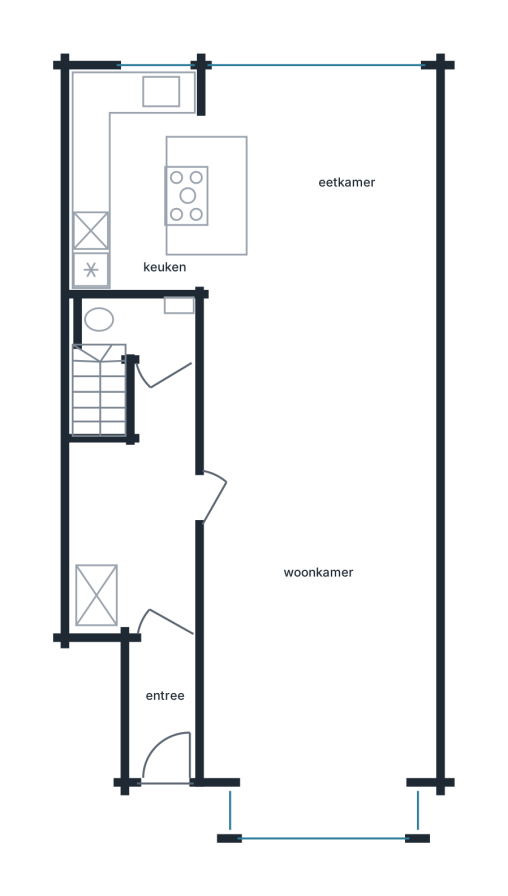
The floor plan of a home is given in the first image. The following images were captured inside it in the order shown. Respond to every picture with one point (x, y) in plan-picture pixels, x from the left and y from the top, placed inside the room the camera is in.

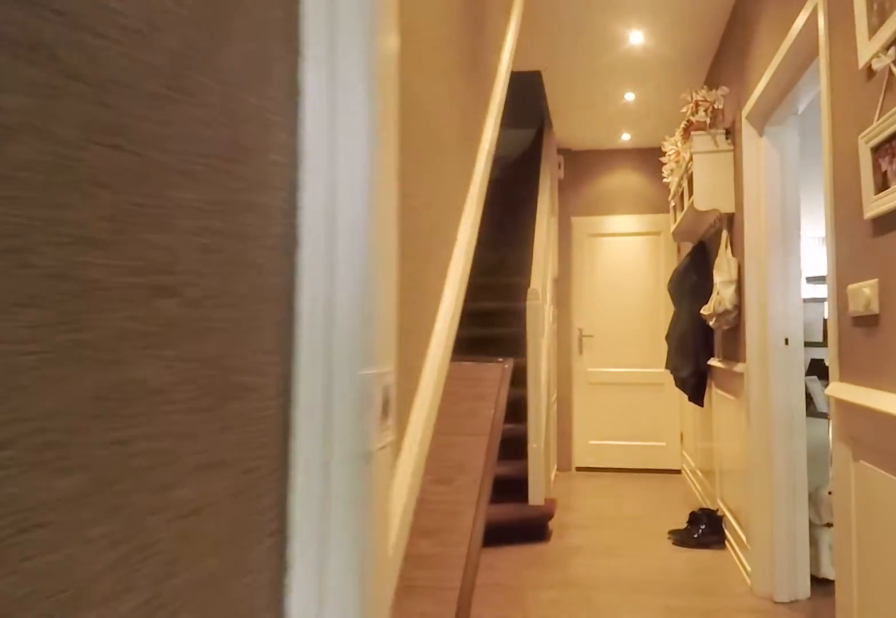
(145, 559)
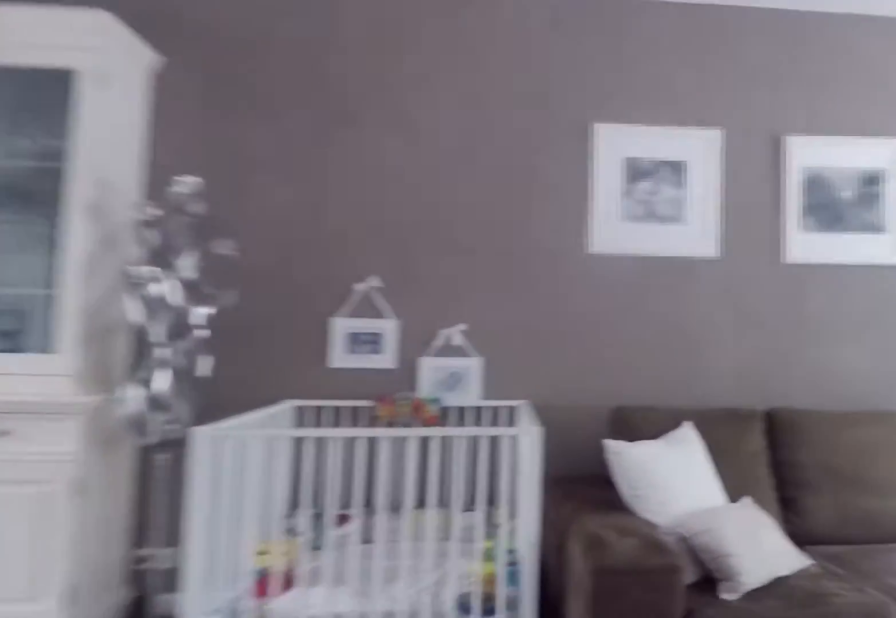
(317, 431)
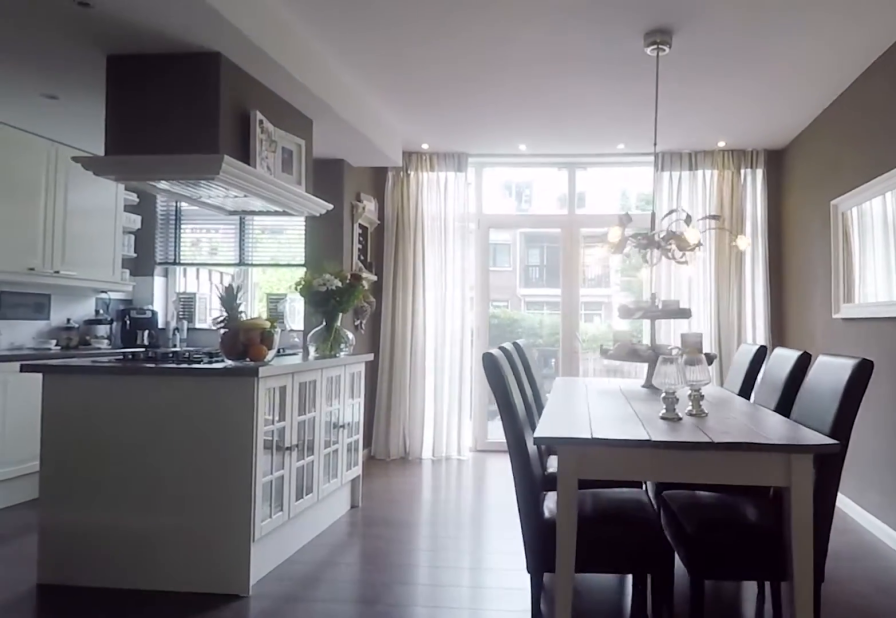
(317, 431)
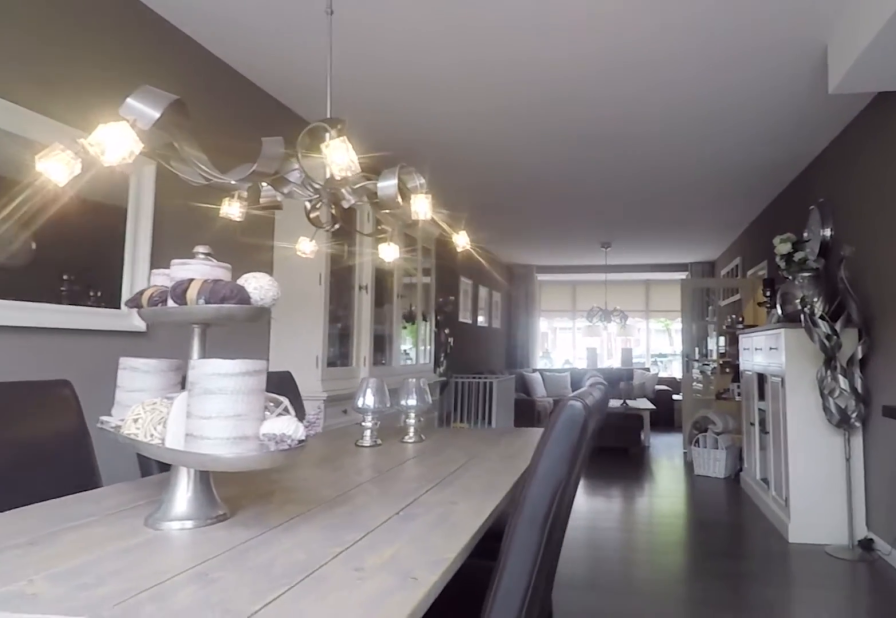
(220, 152)
